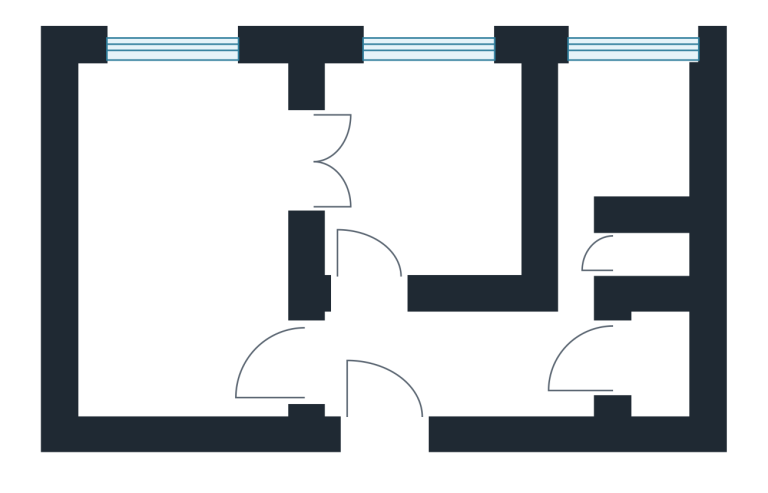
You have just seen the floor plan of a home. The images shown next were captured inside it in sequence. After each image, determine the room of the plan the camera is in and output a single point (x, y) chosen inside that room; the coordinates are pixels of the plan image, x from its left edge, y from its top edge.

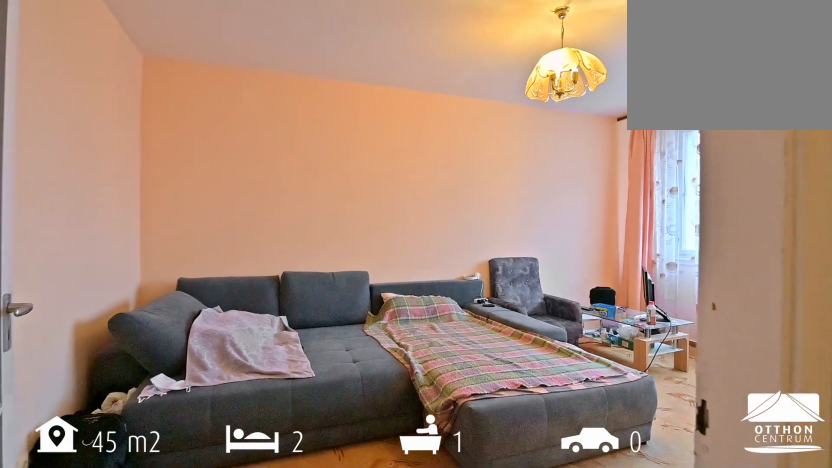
(181, 249)
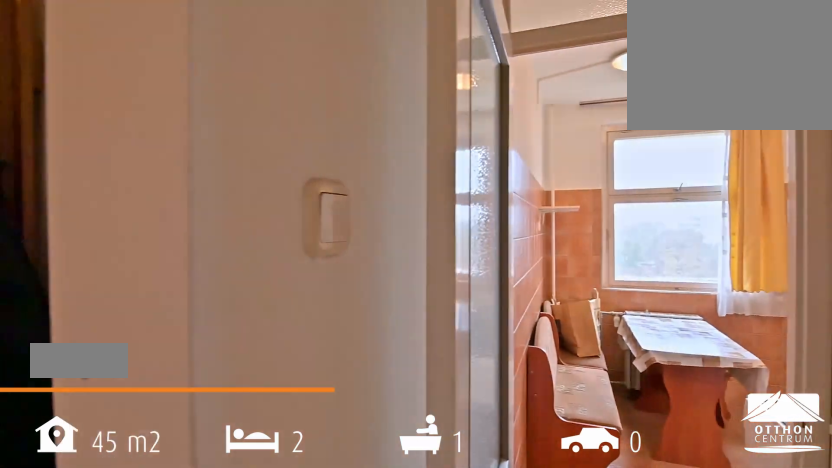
(634, 135)
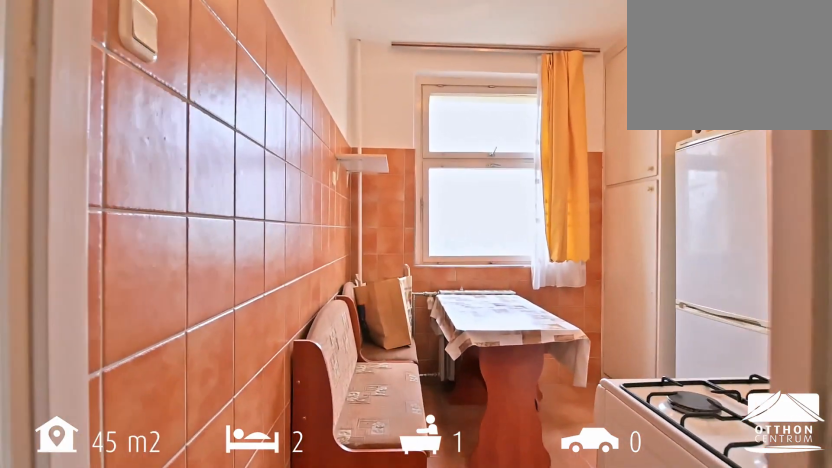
(634, 136)
